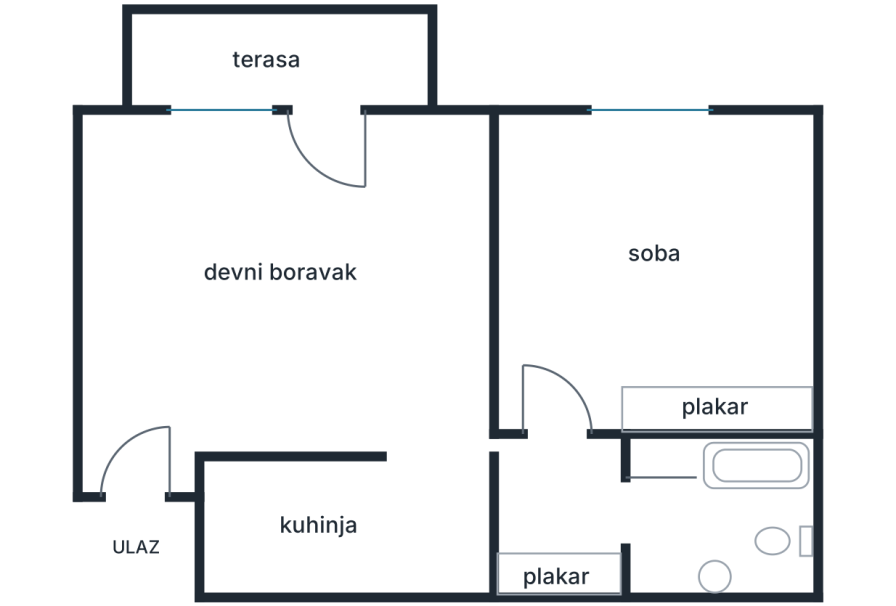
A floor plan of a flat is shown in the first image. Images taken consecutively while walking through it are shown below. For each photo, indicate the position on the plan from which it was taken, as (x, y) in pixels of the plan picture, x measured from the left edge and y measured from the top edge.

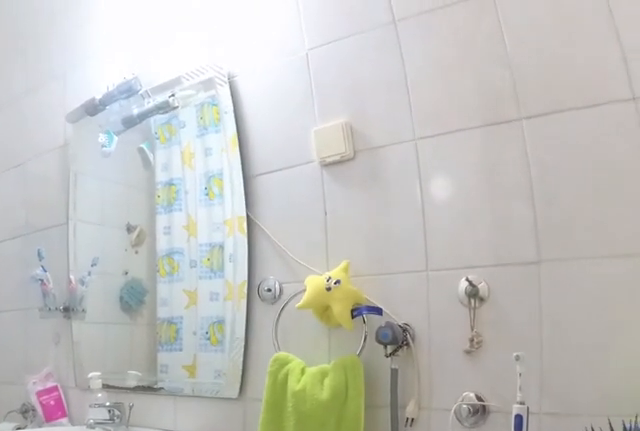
(604, 455)
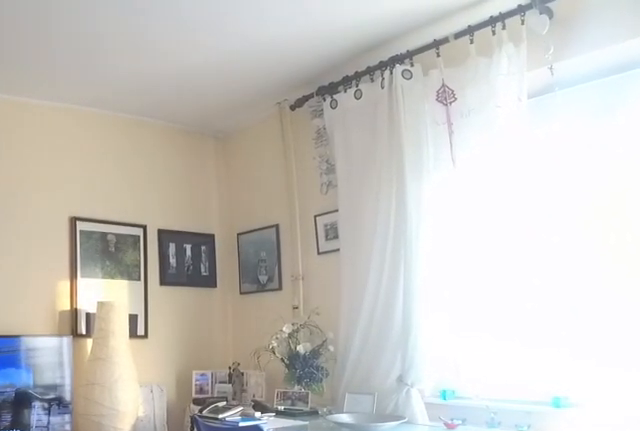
(355, 339)
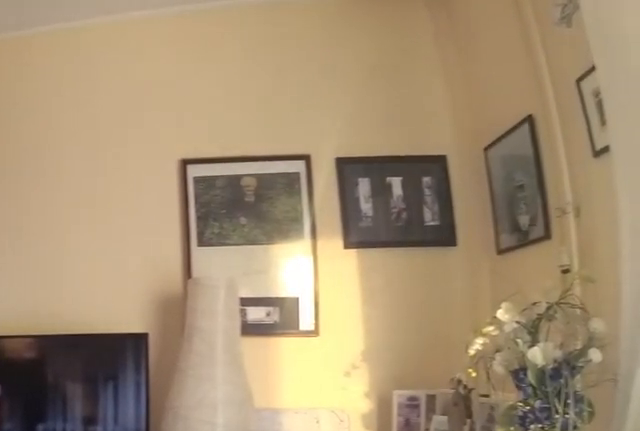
(356, 153)
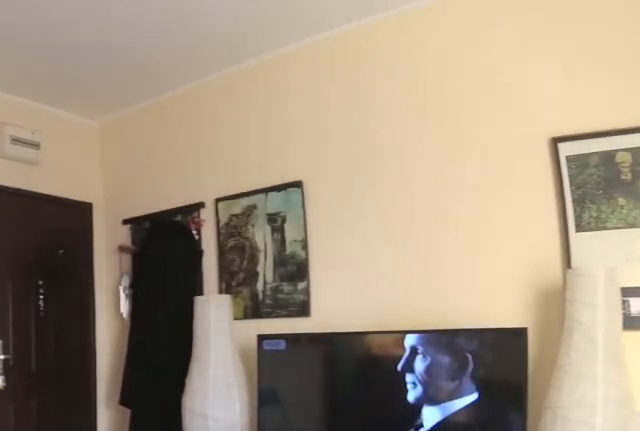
(352, 143)
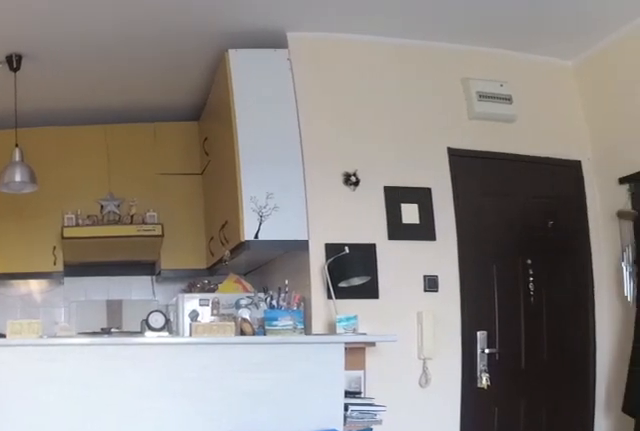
(319, 162)
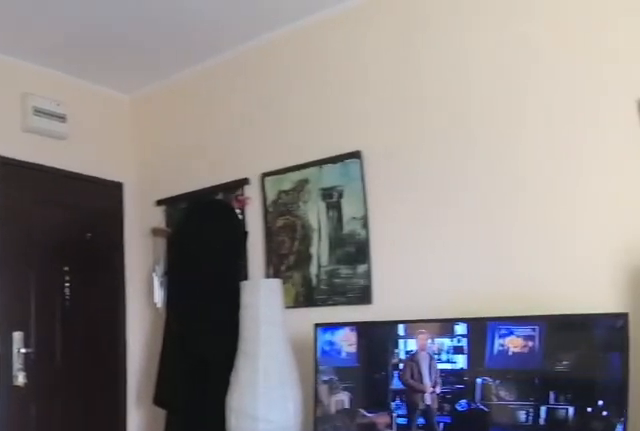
(303, 188)
